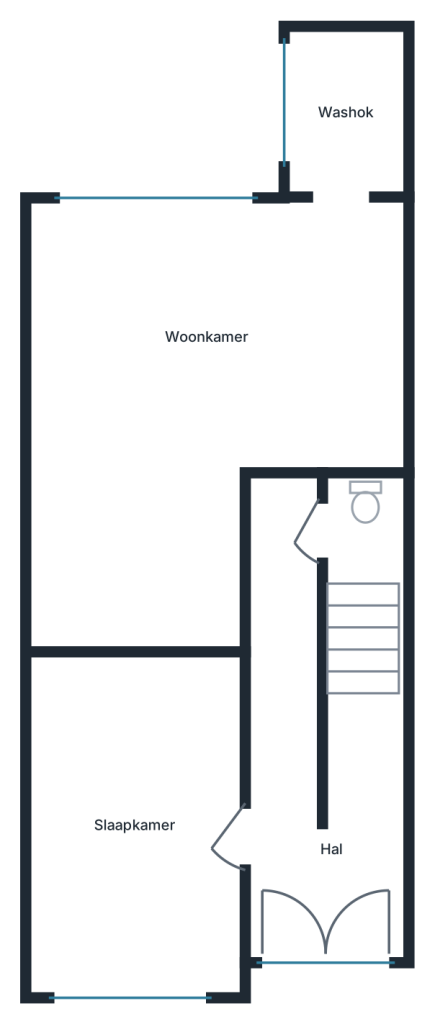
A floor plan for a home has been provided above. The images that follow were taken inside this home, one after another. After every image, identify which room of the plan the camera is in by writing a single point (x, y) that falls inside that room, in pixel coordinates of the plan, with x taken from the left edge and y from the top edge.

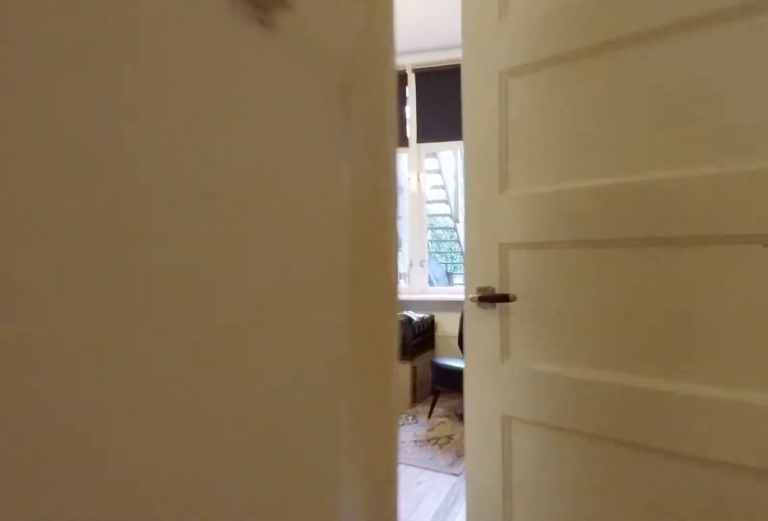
(312, 756)
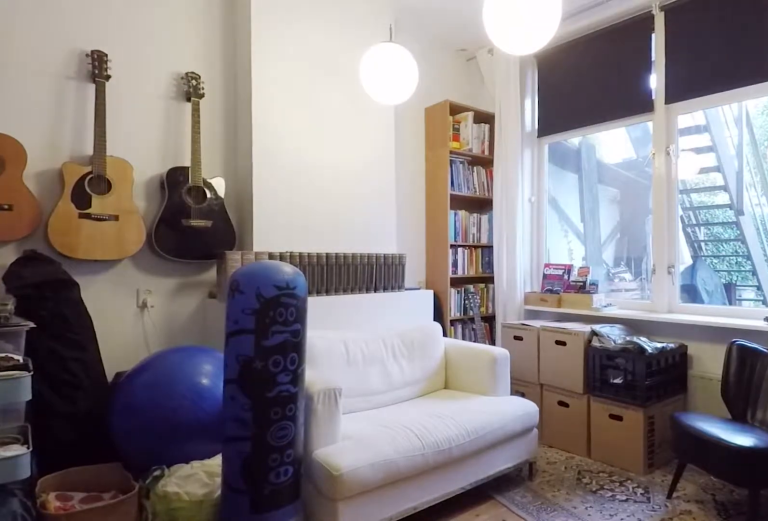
(127, 354)
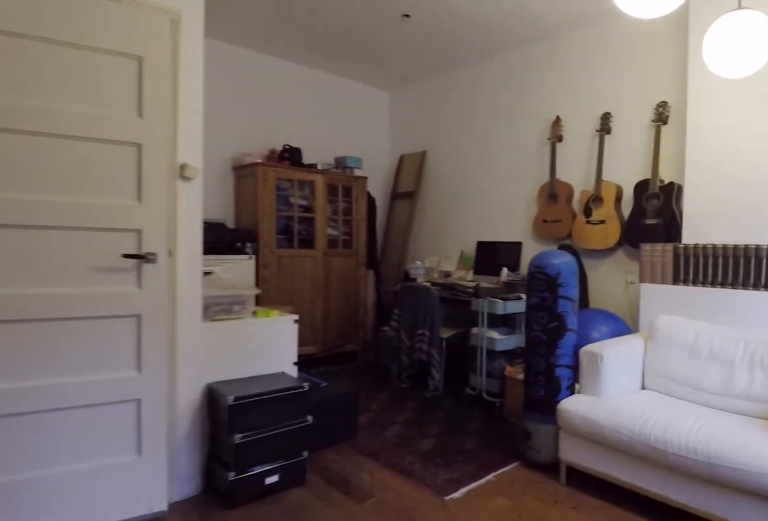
(127, 354)
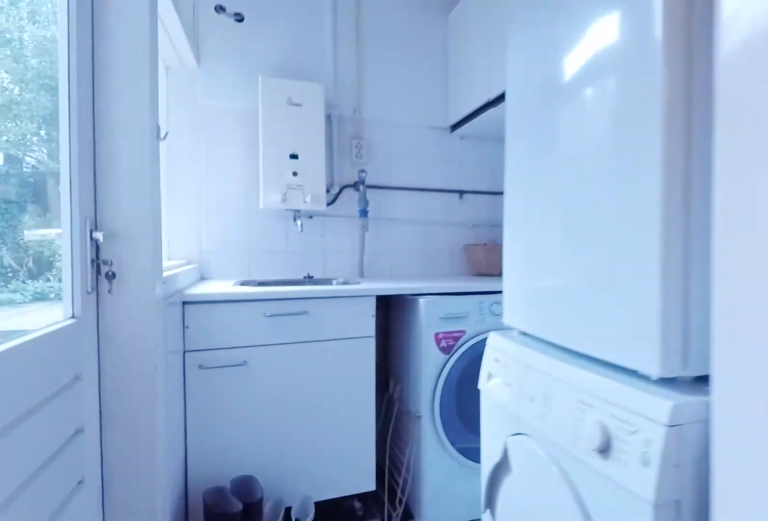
(344, 116)
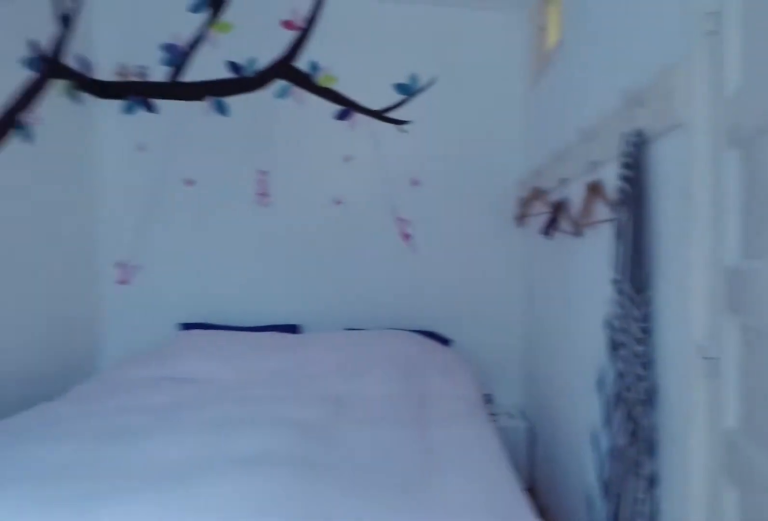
(137, 823)
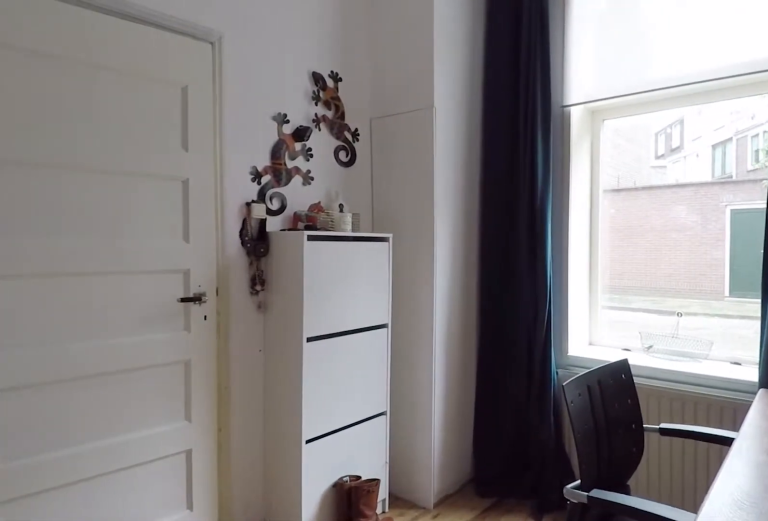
(137, 823)
